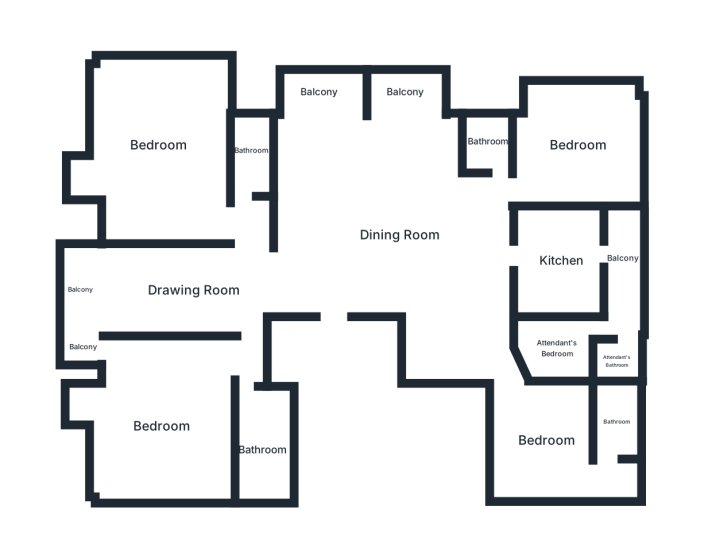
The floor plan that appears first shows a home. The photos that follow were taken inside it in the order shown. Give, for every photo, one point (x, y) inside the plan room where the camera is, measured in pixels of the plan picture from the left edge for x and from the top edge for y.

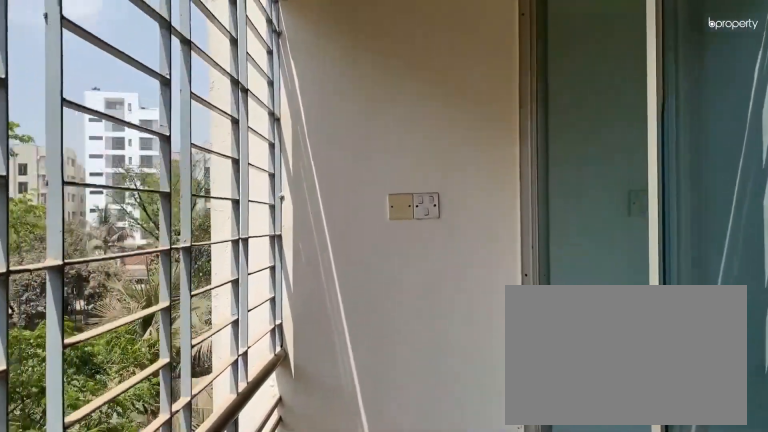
(83, 346)
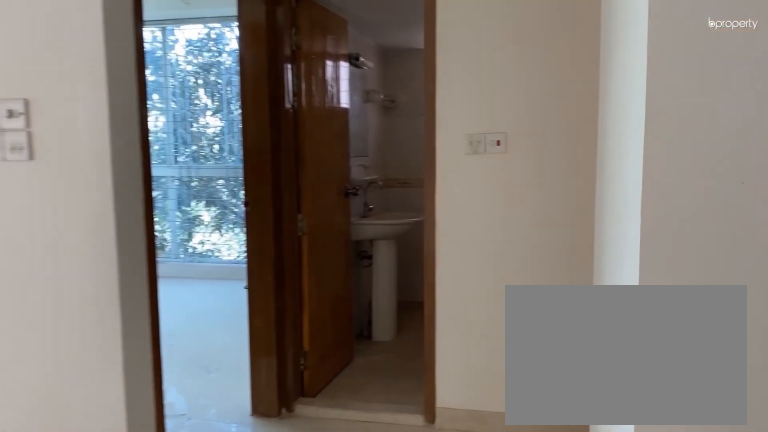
(229, 253)
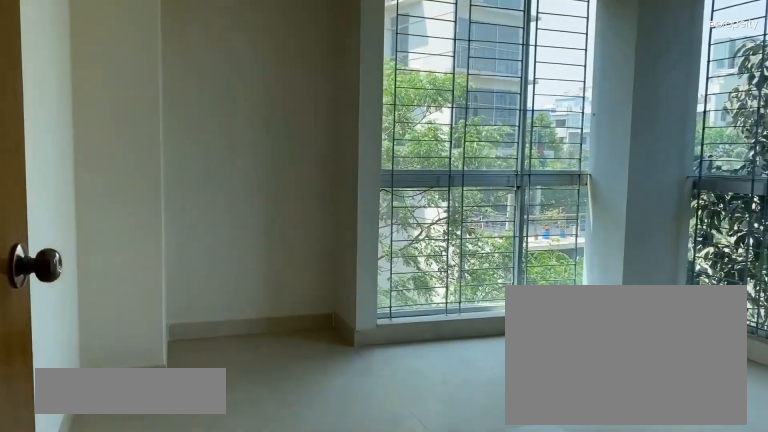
(157, 142)
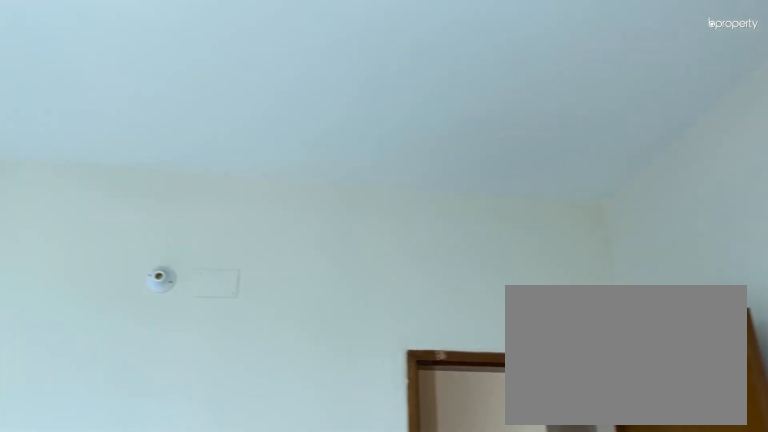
(157, 142)
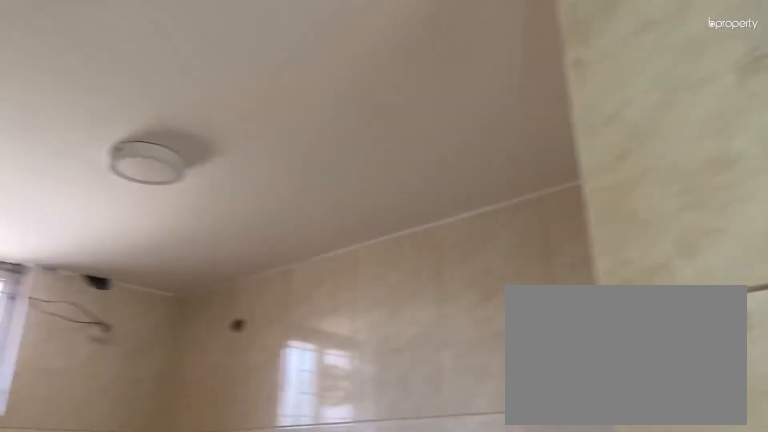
(253, 151)
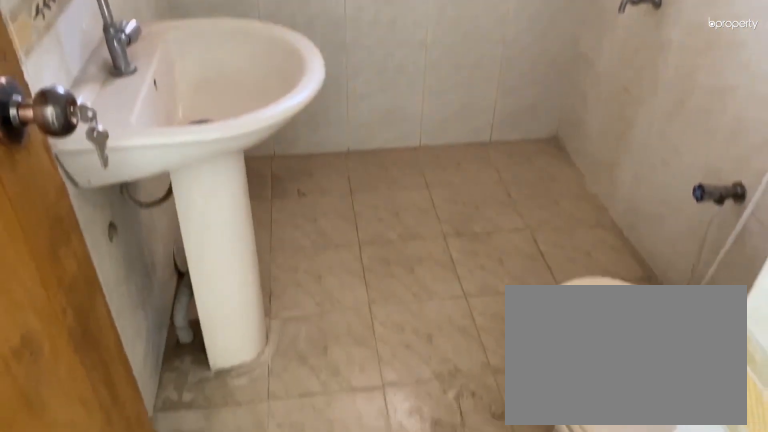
(253, 151)
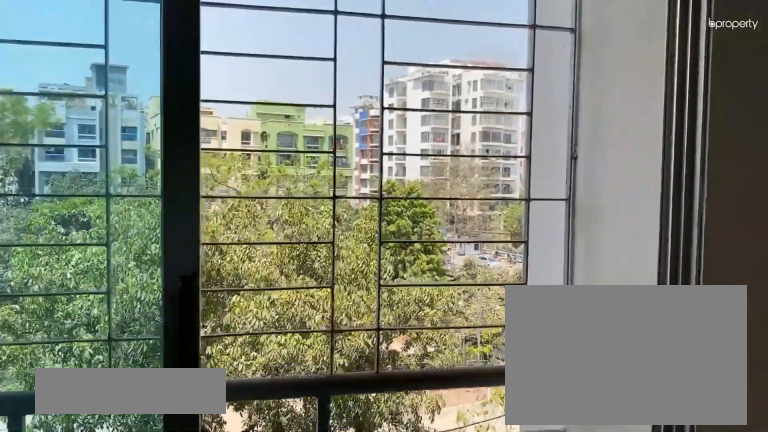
(403, 128)
